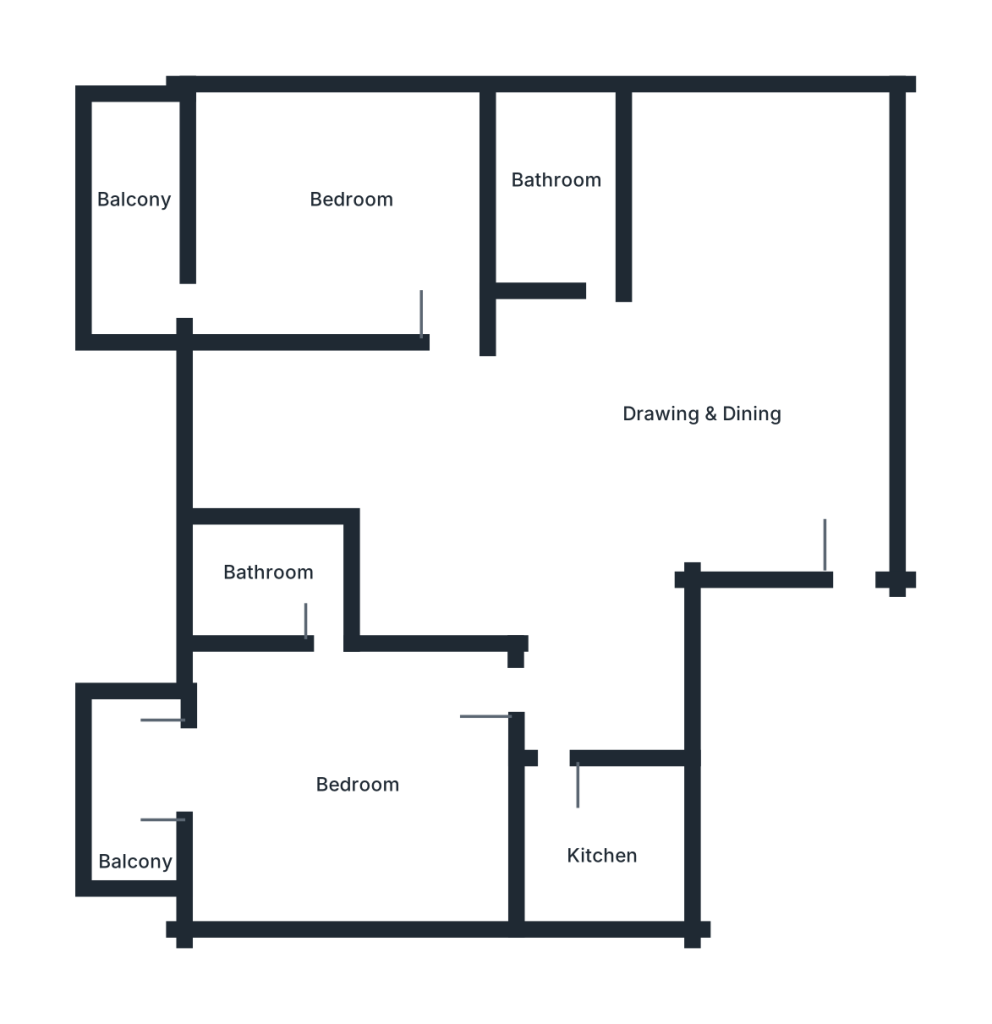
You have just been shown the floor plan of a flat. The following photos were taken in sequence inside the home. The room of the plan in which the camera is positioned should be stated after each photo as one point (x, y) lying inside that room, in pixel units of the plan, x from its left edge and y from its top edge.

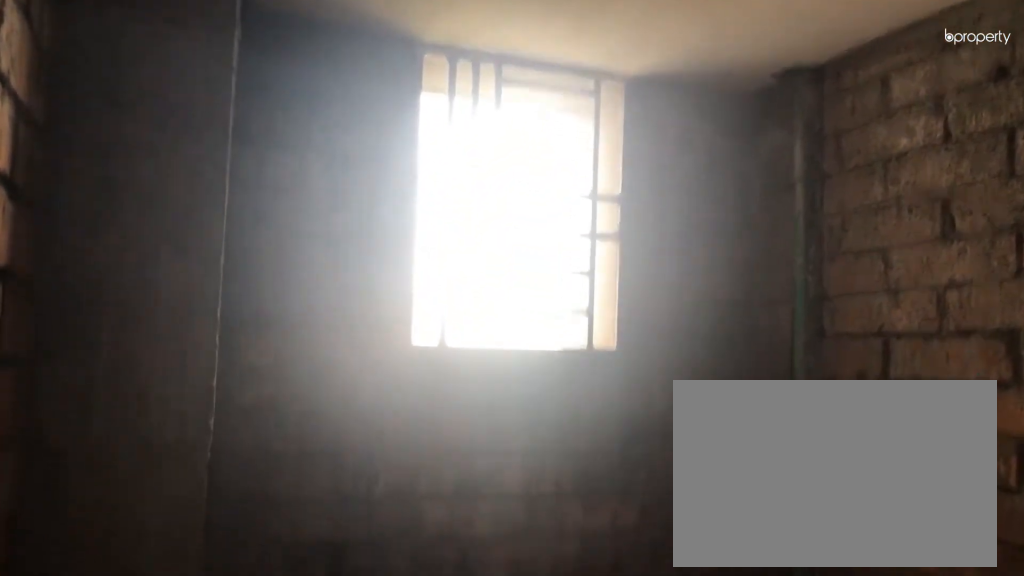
(263, 583)
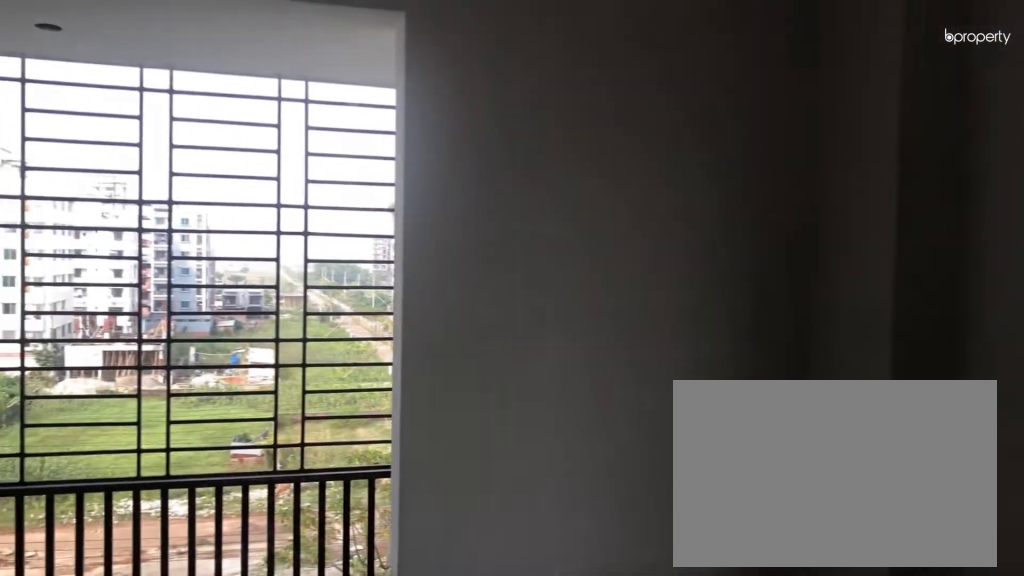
(326, 207)
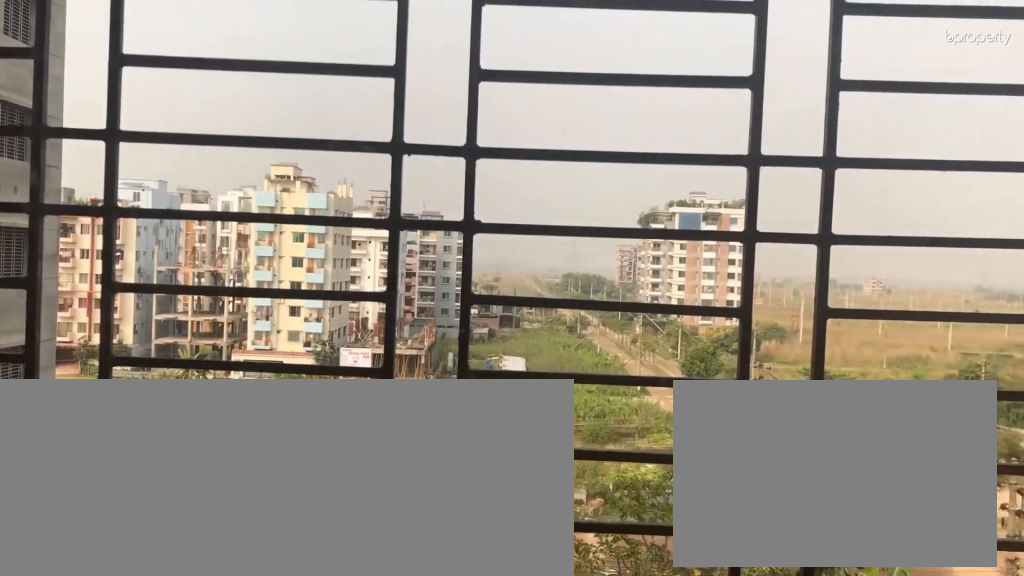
(130, 210)
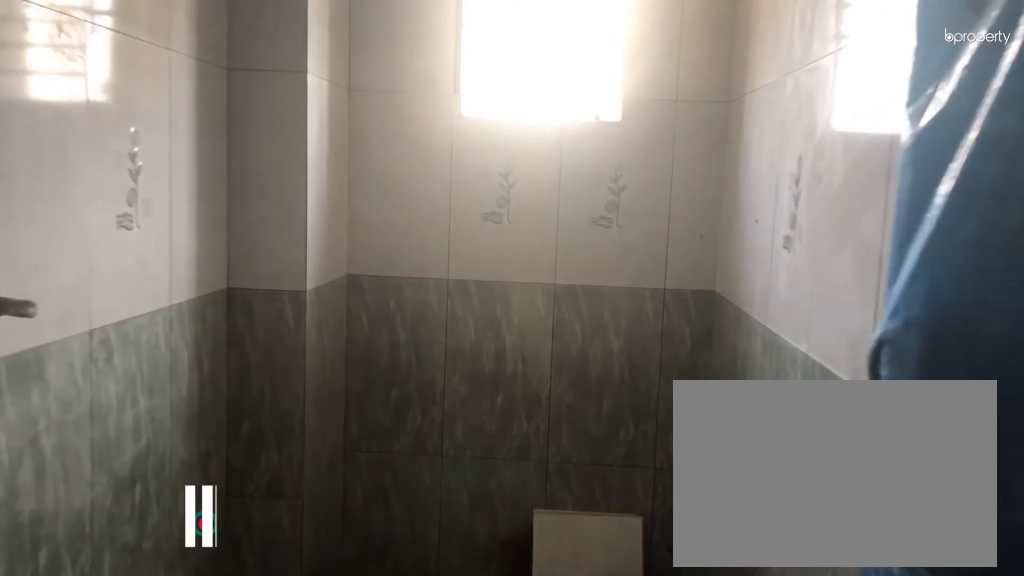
(550, 187)
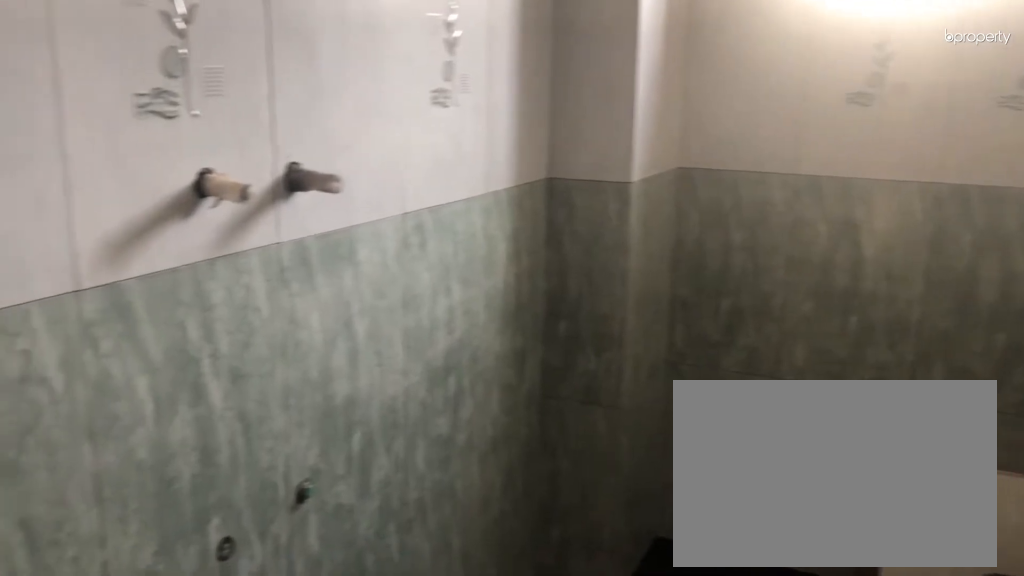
(550, 187)
